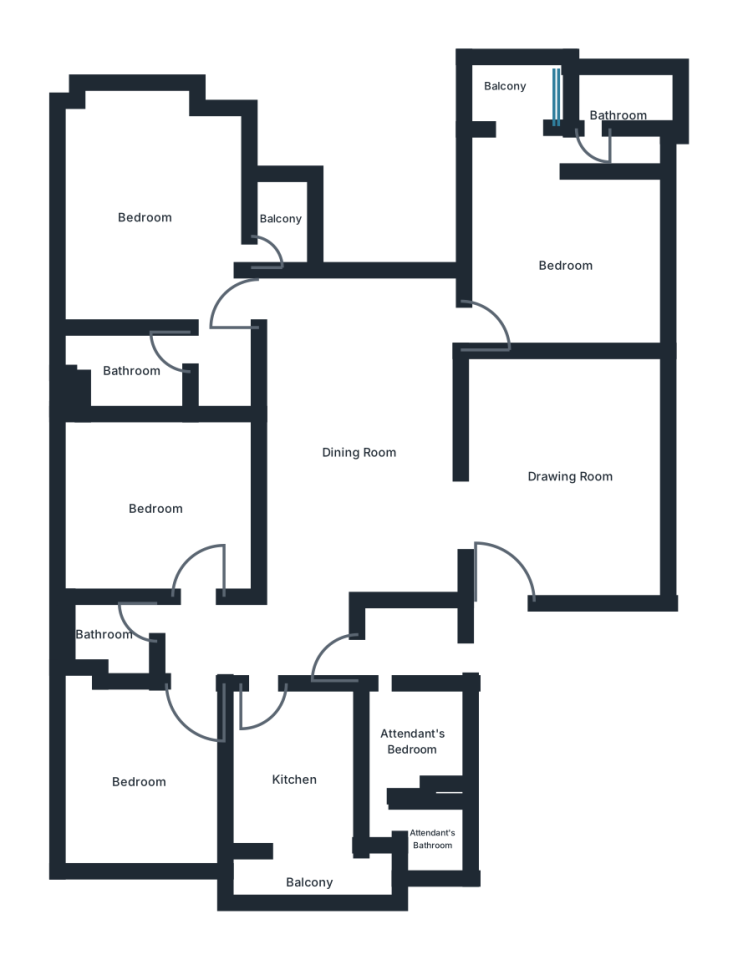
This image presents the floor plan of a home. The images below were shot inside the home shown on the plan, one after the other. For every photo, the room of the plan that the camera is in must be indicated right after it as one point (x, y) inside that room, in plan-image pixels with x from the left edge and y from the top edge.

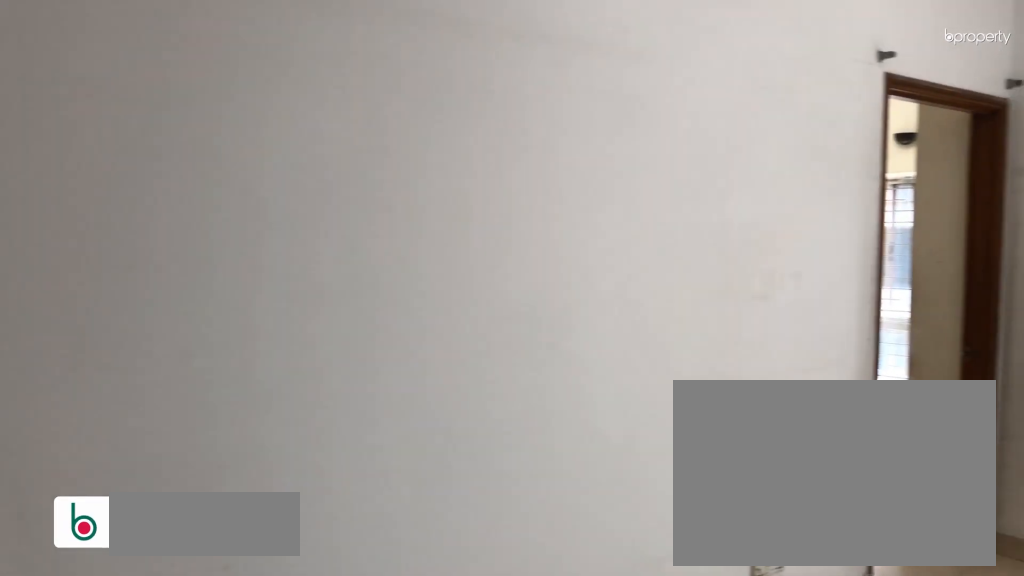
(357, 452)
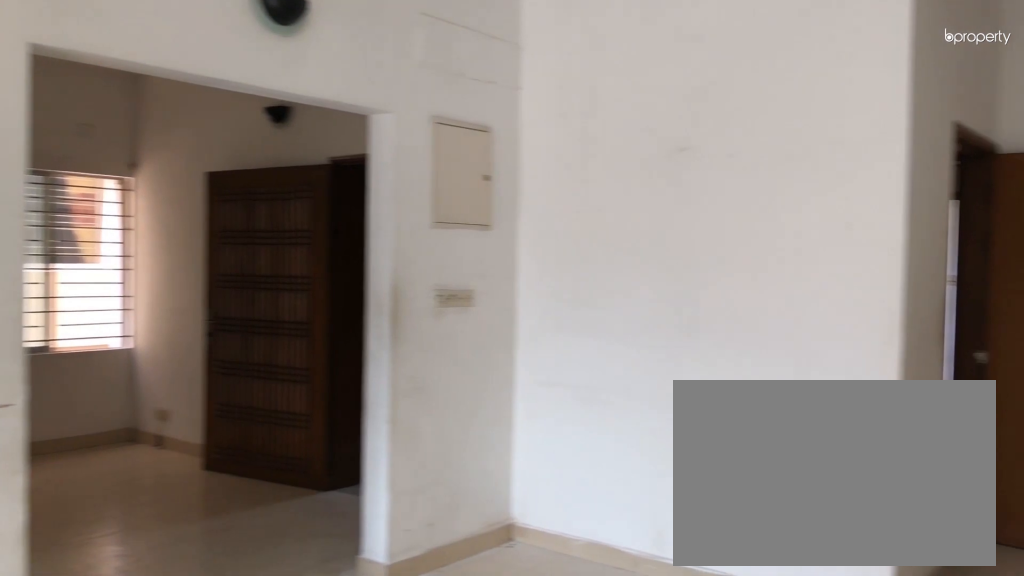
(357, 452)
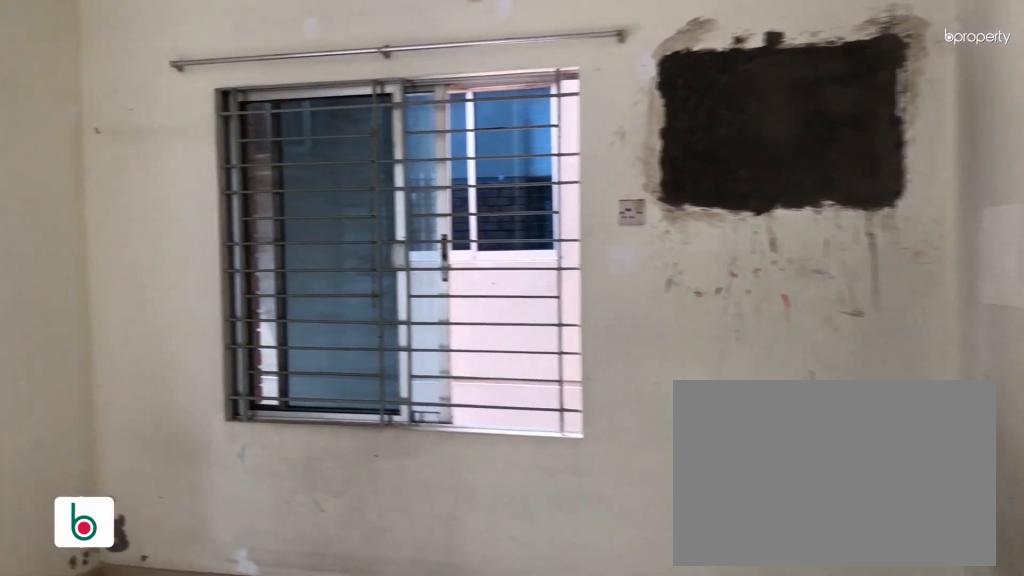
(564, 268)
